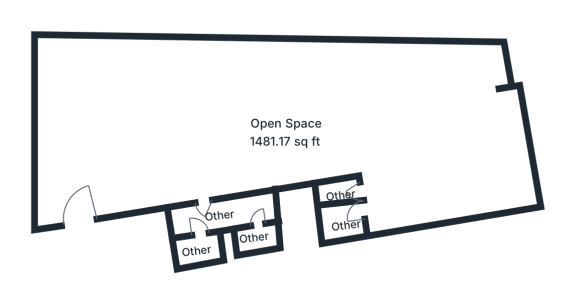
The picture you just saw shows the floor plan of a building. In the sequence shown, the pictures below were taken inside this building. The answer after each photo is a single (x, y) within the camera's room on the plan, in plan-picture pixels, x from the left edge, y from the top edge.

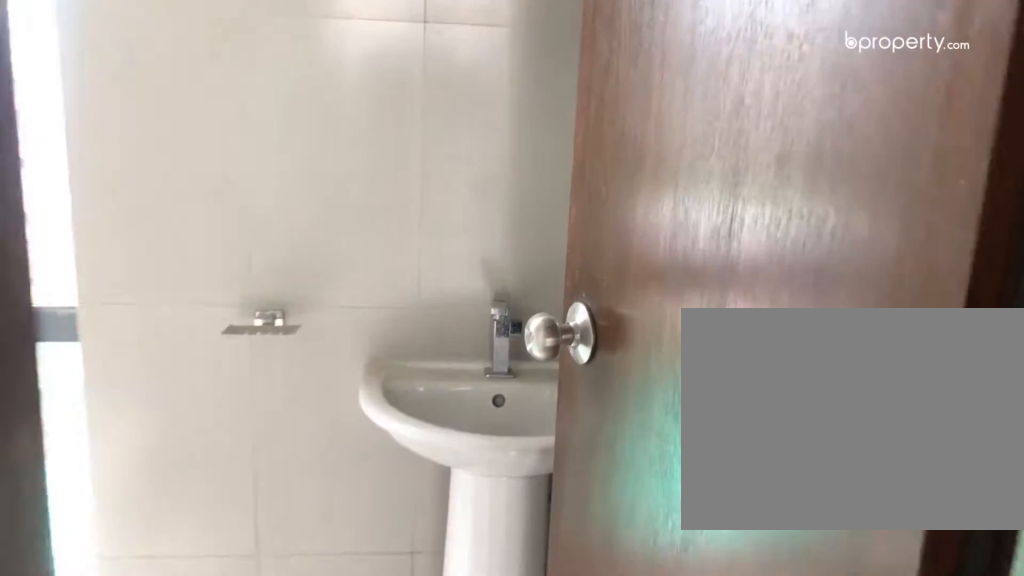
(197, 247)
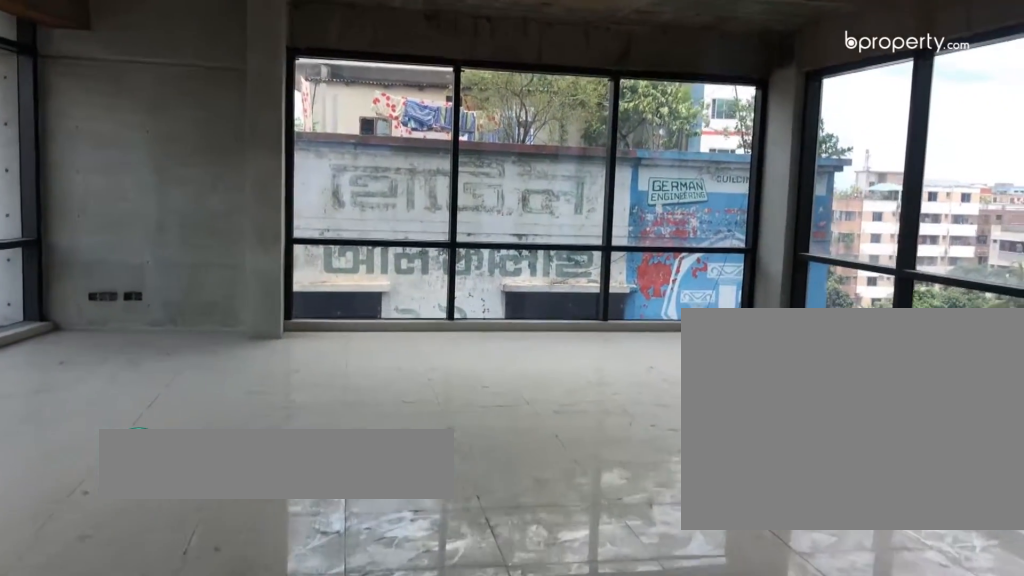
(320, 101)
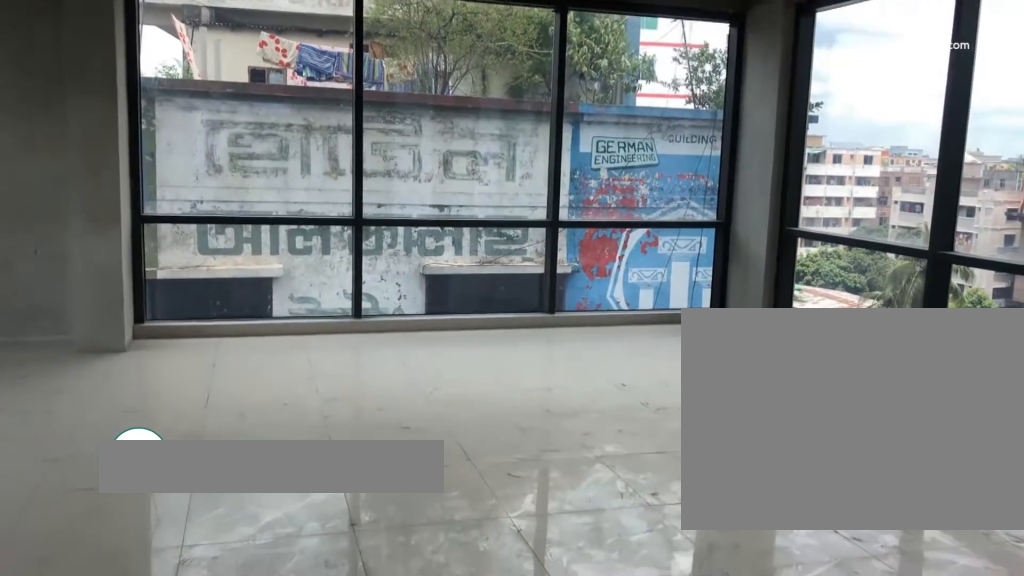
(395, 114)
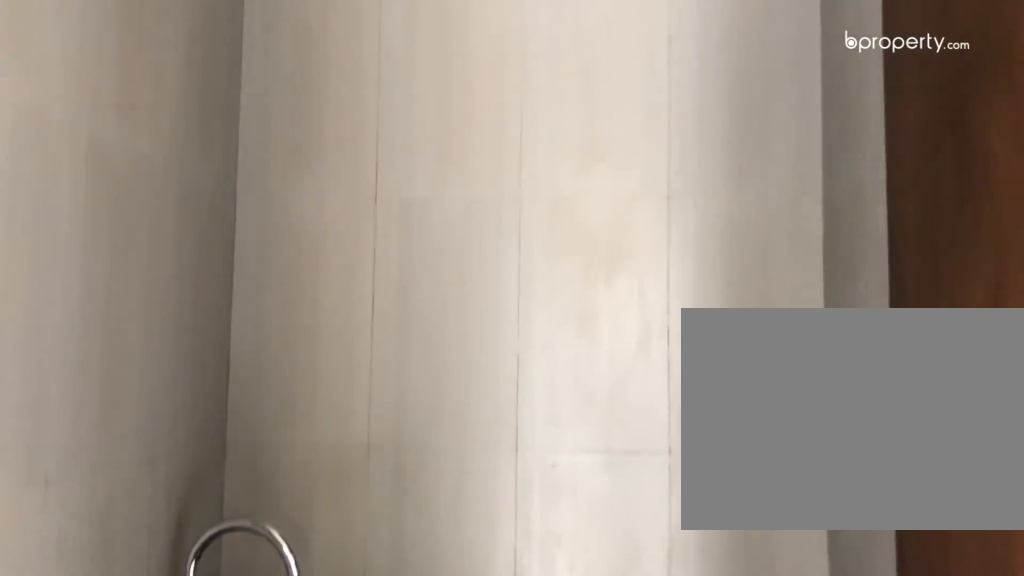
(344, 225)
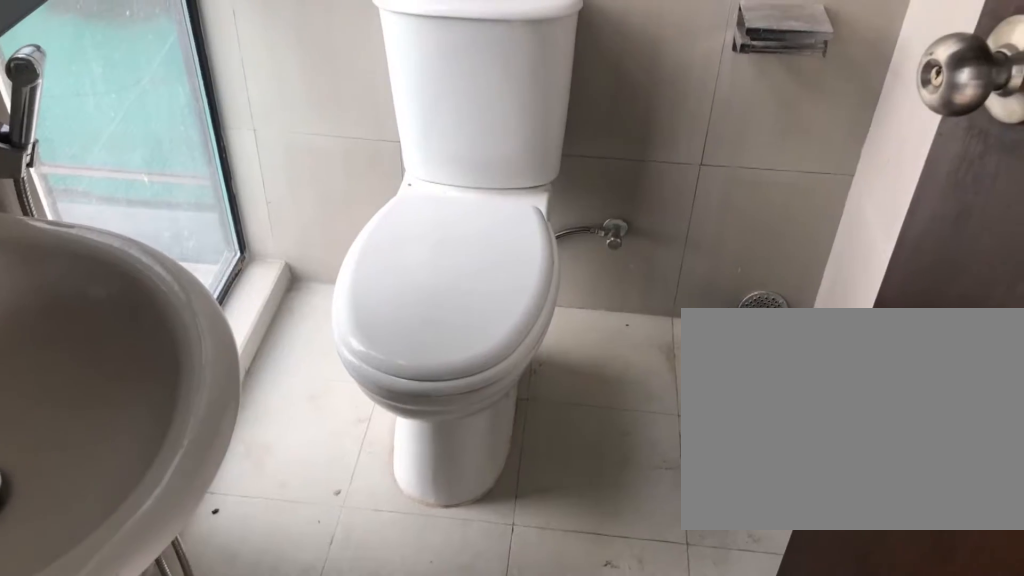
(344, 225)
